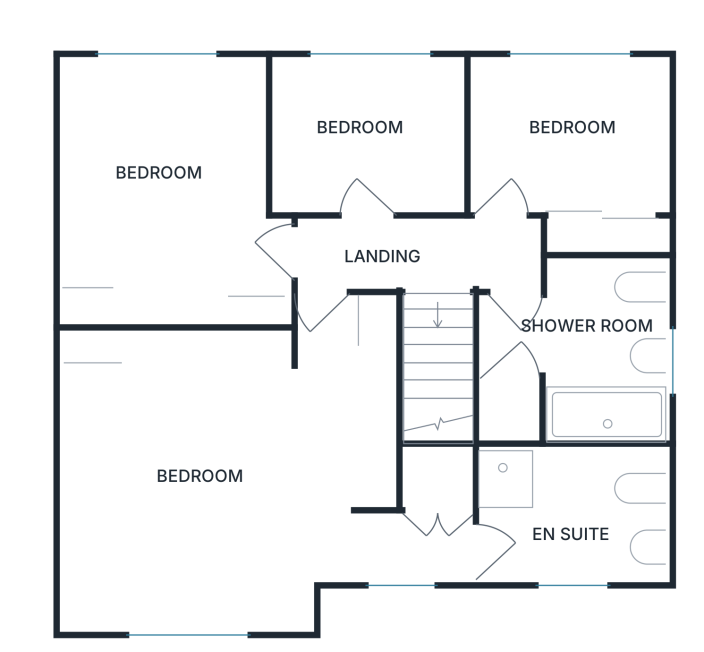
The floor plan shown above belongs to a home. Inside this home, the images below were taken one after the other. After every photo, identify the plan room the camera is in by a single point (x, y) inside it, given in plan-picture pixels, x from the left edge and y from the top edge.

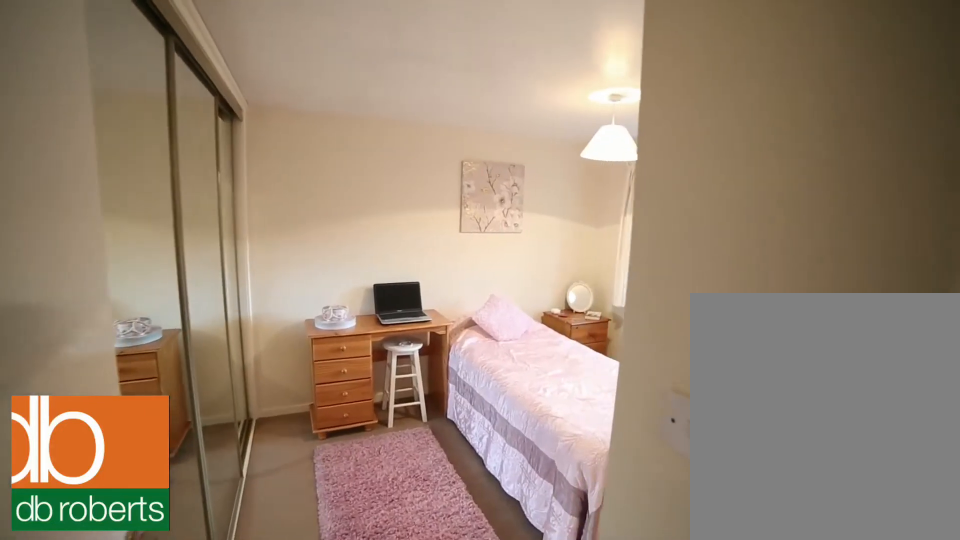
(164, 108)
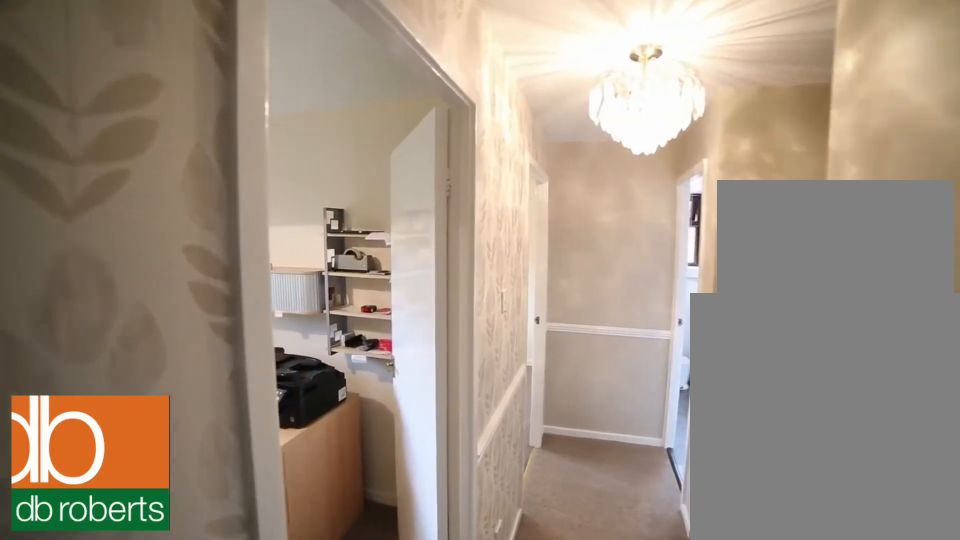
(458, 253)
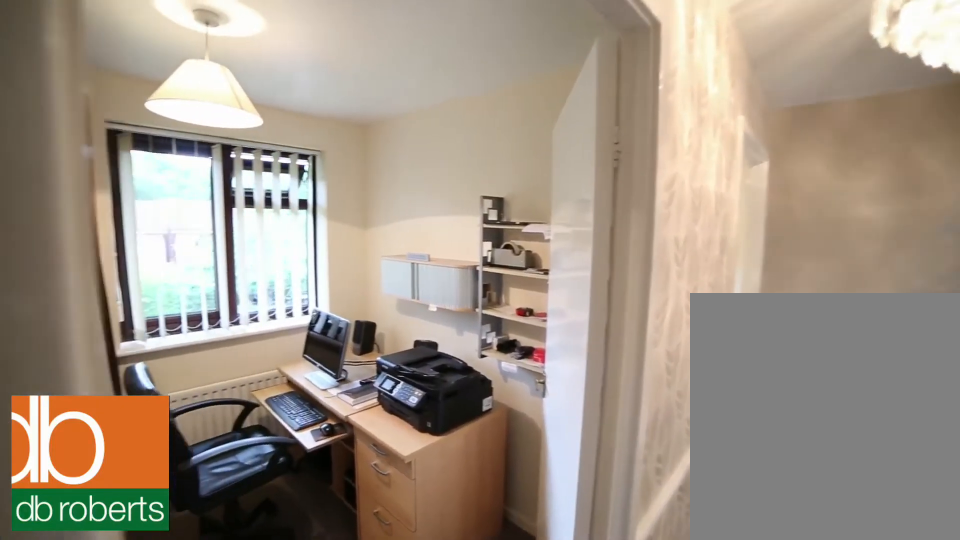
(458, 253)
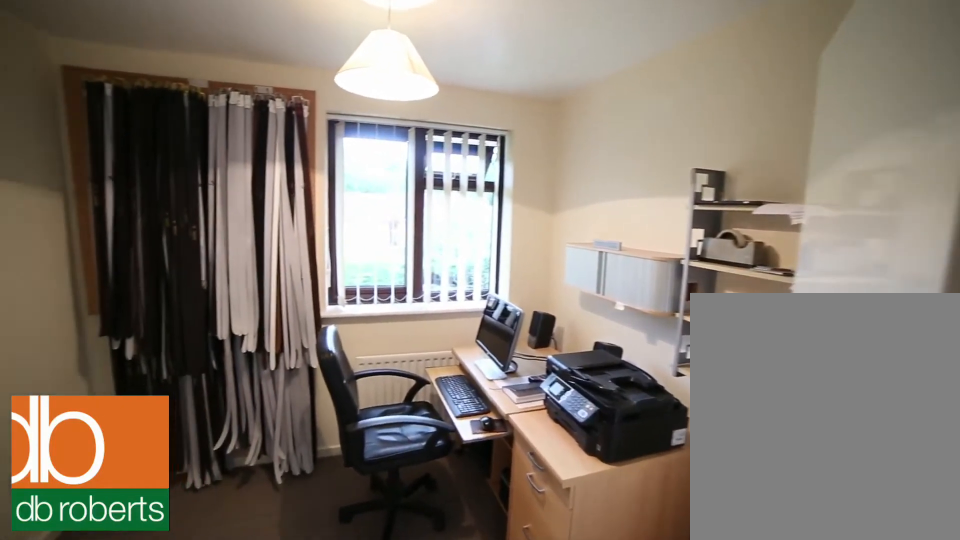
(370, 134)
